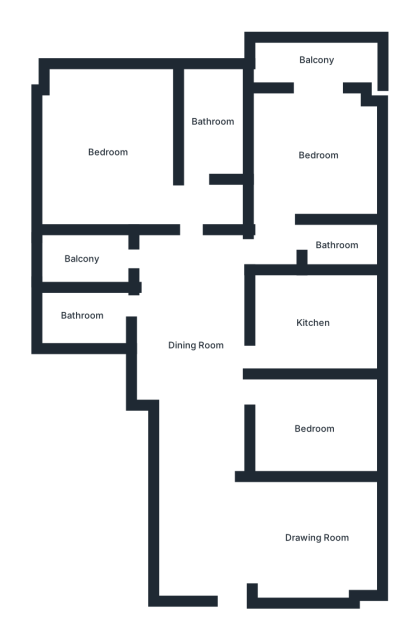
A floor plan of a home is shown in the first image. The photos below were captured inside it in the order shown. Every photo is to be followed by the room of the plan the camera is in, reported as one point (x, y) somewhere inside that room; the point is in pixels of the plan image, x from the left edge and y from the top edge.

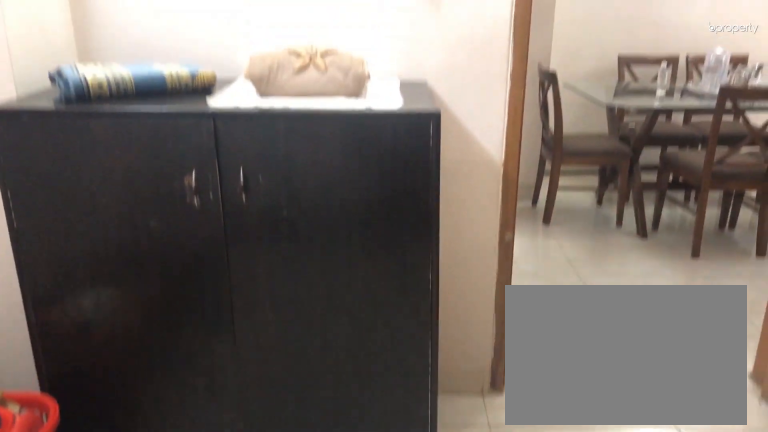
(312, 426)
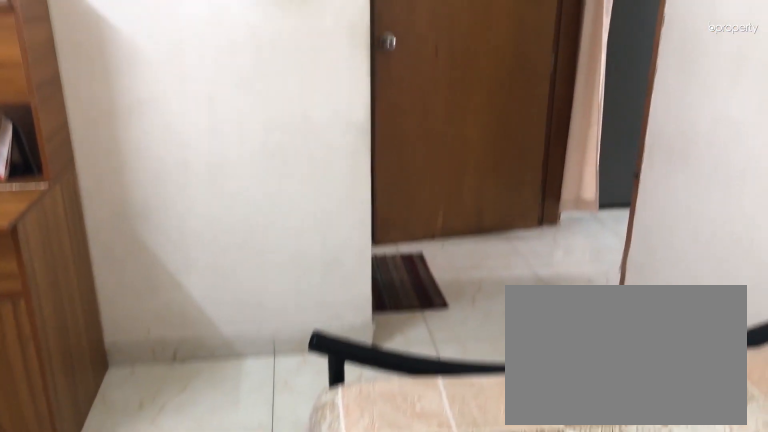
(315, 158)
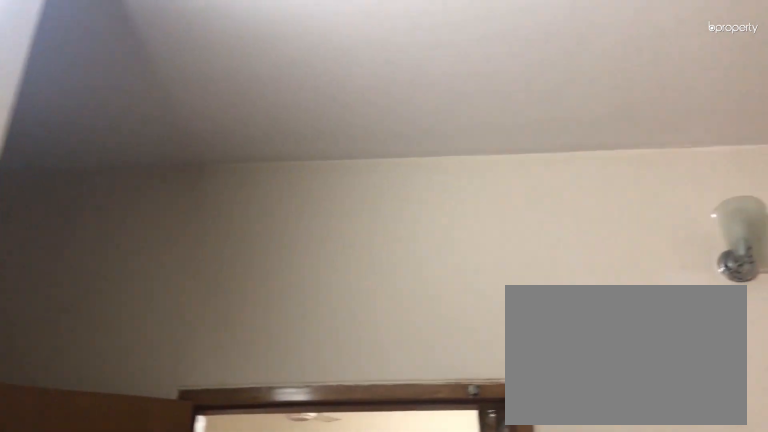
(105, 154)
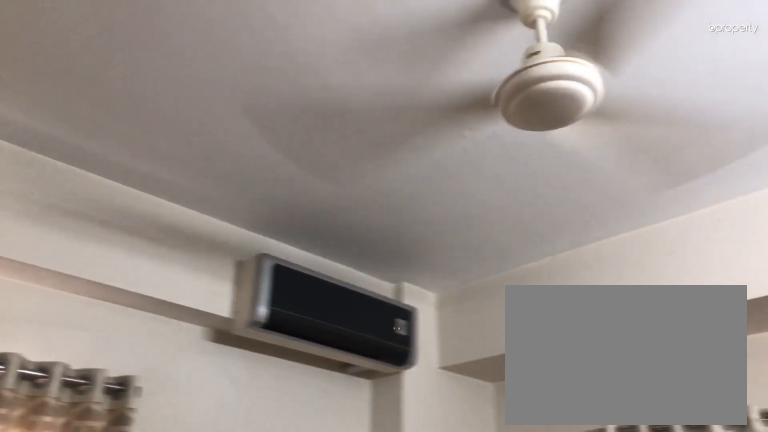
(105, 154)
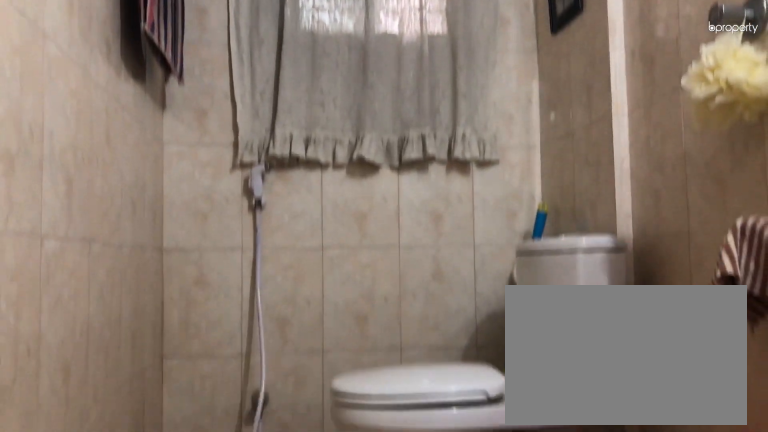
(210, 123)
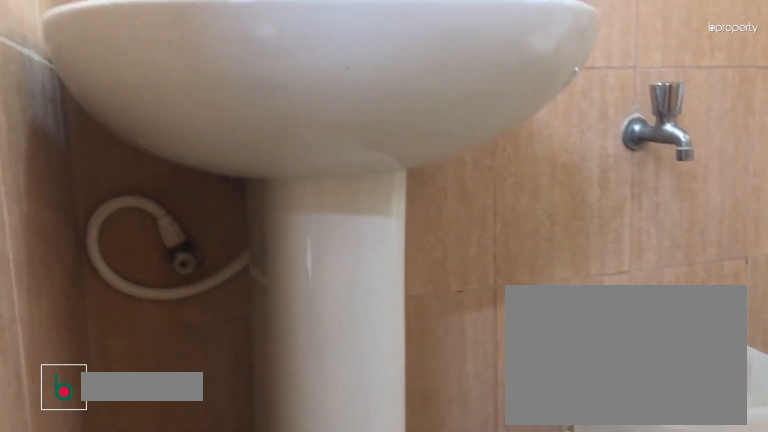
(79, 316)
